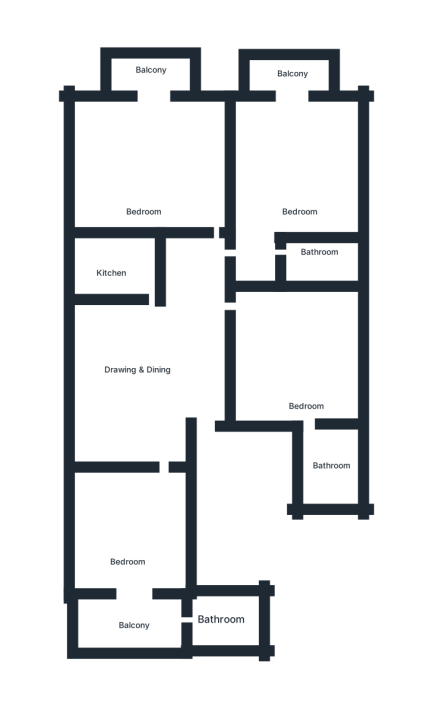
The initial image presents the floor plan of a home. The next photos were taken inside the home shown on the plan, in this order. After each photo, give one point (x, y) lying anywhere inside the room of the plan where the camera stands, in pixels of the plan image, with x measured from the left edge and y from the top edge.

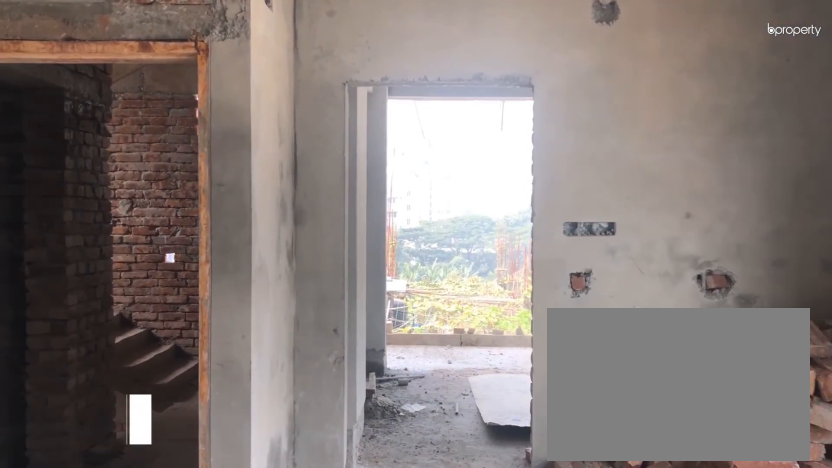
(138, 363)
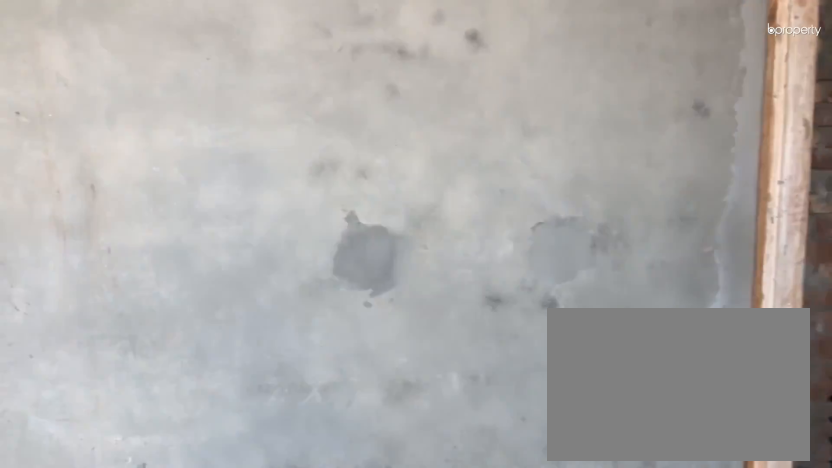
(138, 363)
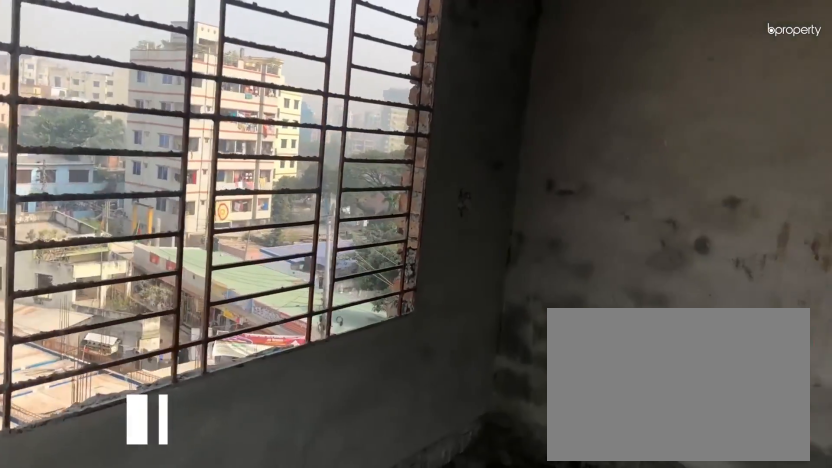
(134, 537)
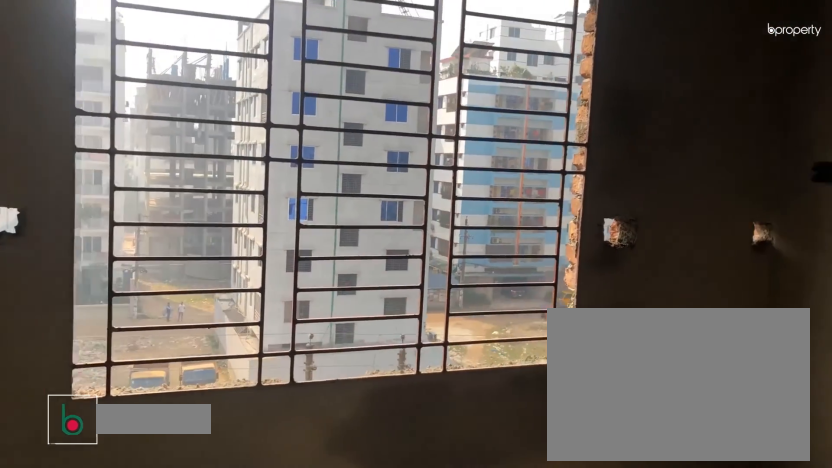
(308, 354)
